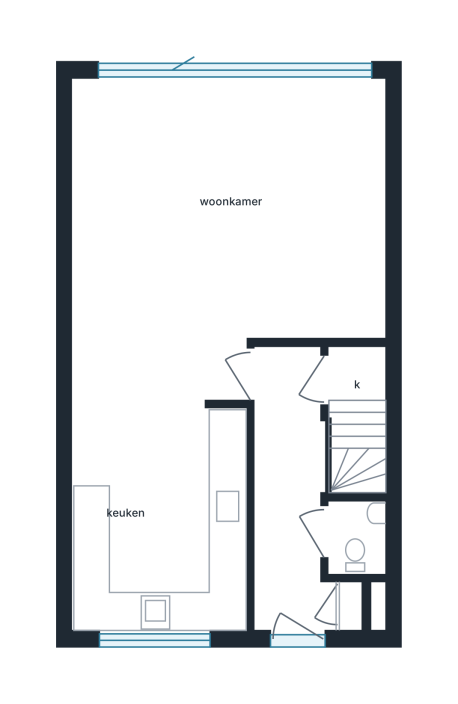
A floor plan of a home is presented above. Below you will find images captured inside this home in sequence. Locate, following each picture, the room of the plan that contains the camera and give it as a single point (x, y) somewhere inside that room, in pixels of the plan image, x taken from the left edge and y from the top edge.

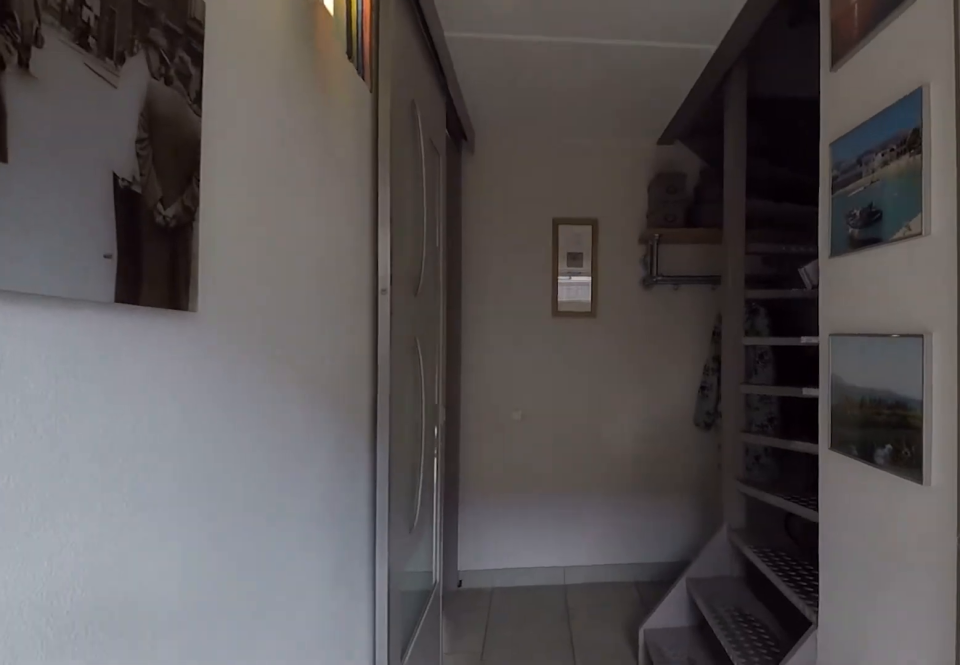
(290, 490)
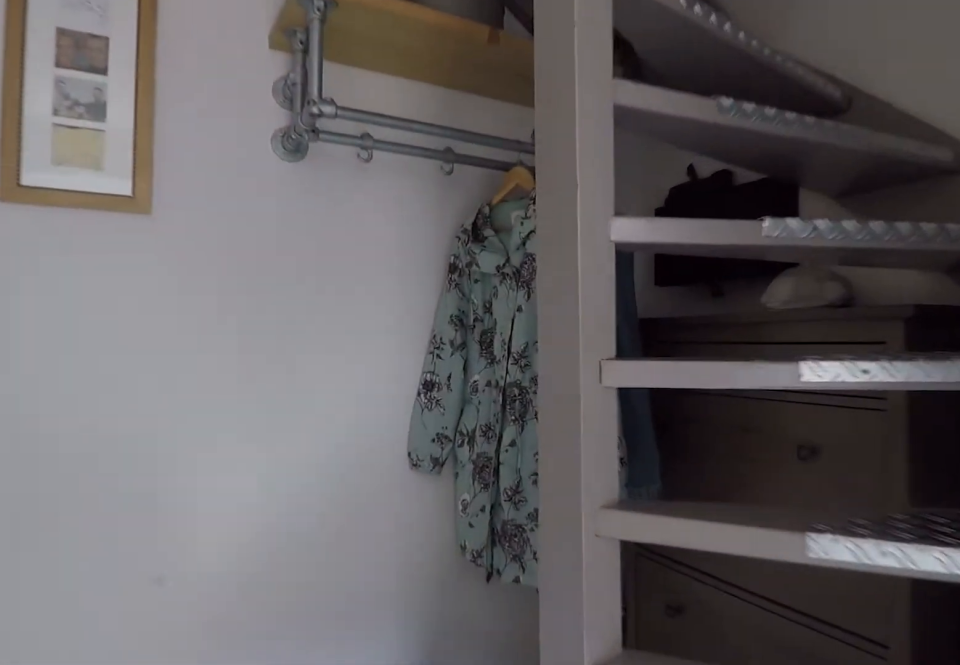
(290, 490)
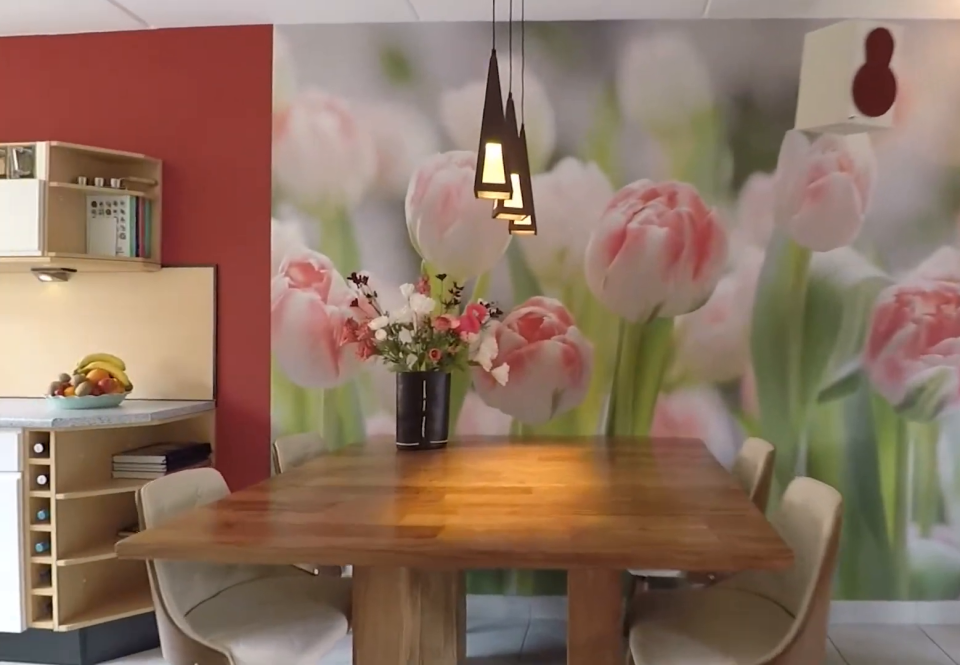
(288, 232)
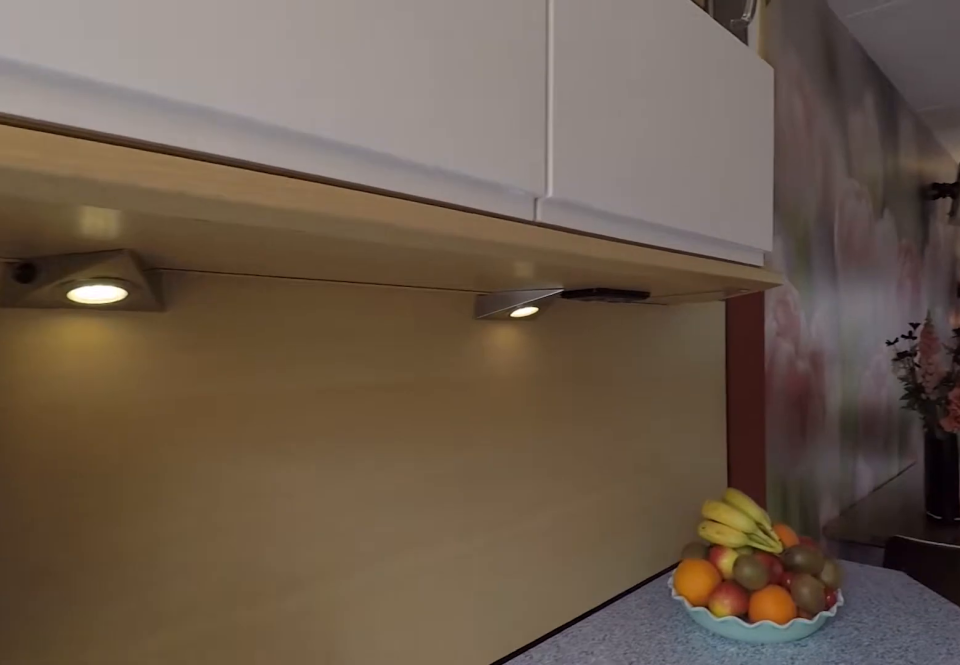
(158, 519)
